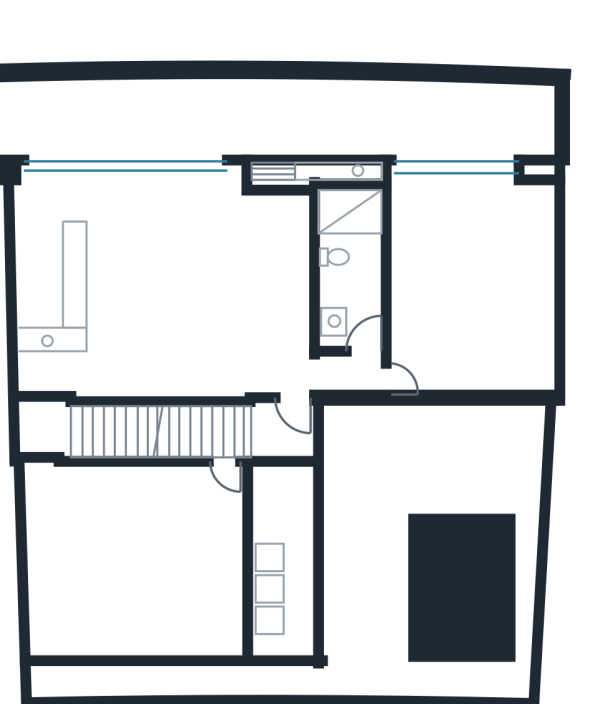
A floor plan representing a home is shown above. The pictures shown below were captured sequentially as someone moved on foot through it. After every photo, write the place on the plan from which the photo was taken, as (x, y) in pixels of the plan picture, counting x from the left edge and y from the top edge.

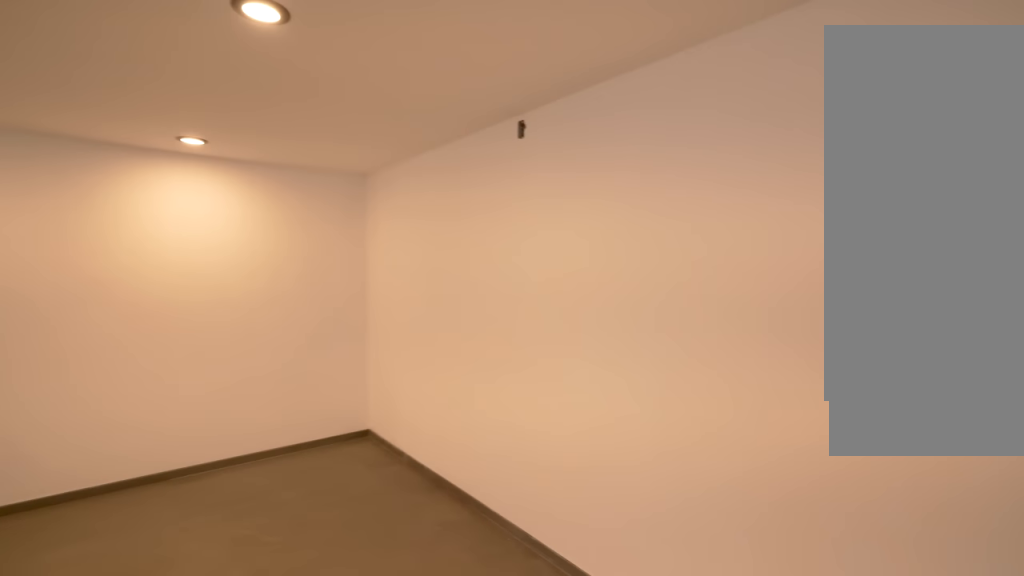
(80, 549)
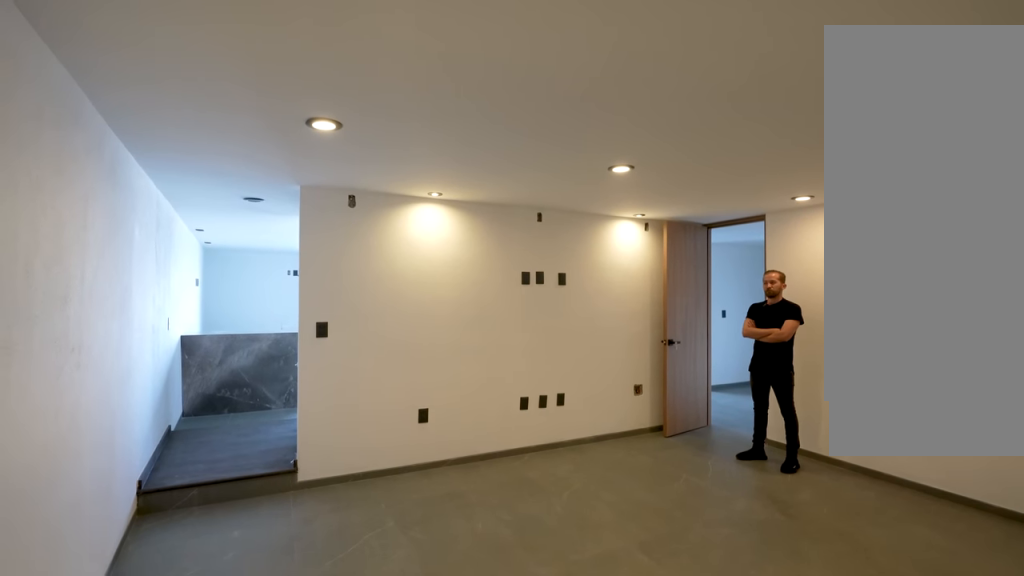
(44, 632)
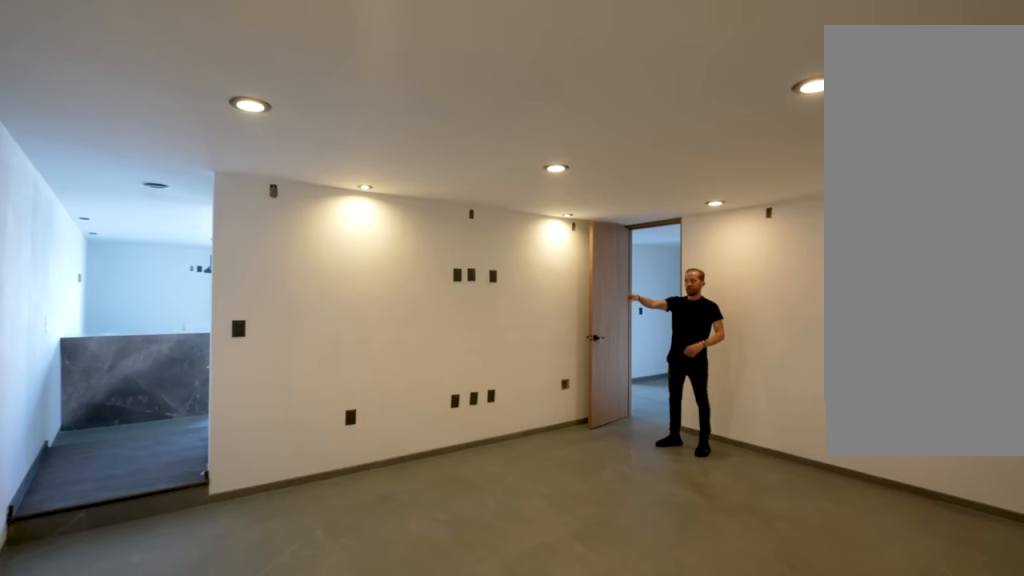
(45, 633)
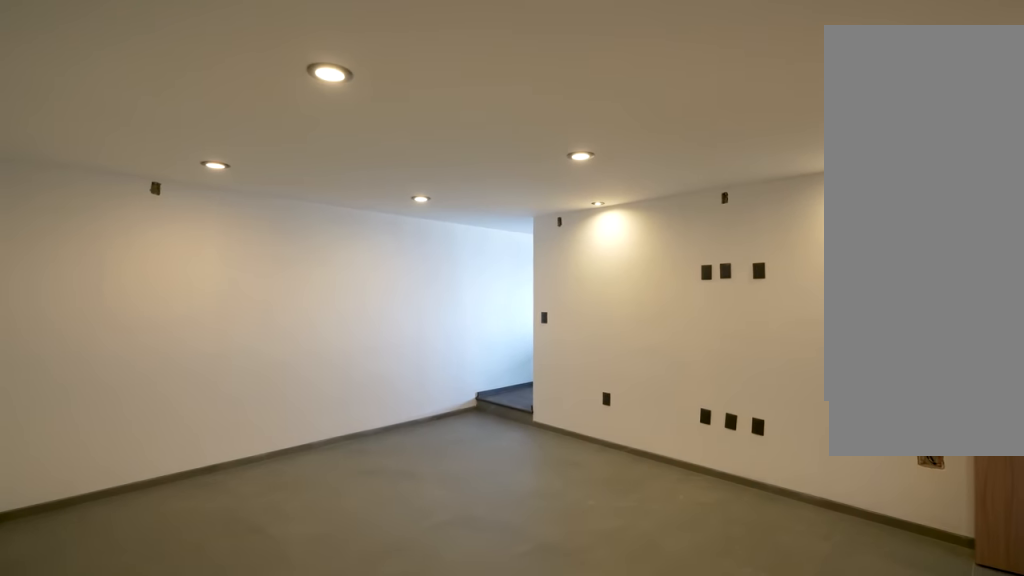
(189, 632)
